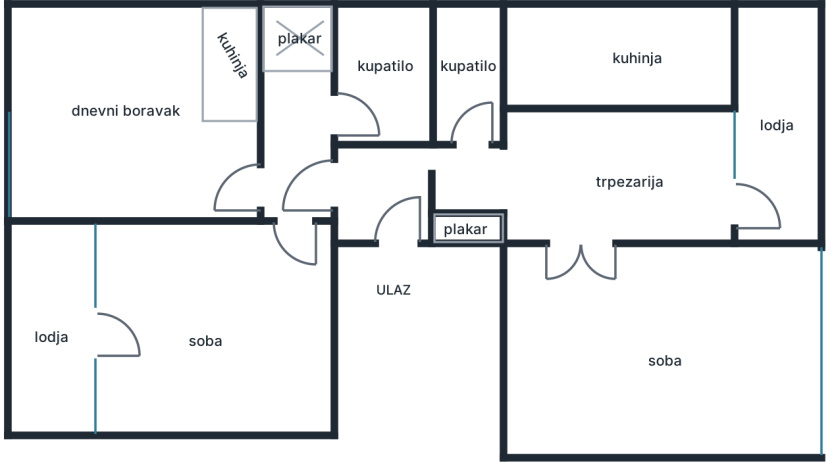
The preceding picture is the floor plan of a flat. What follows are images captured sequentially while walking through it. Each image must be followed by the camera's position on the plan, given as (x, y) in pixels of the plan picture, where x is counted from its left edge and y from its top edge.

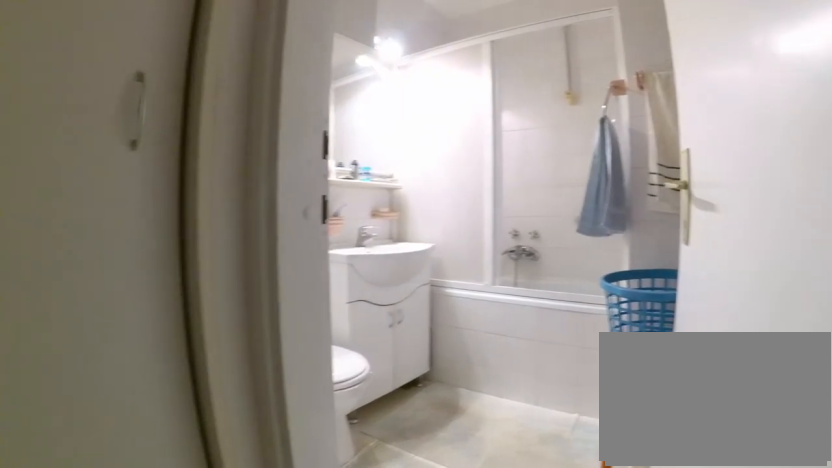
(304, 125)
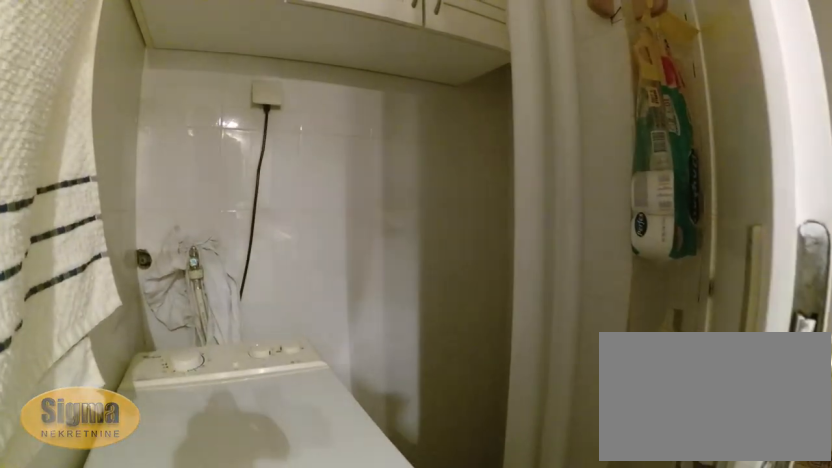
(411, 88)
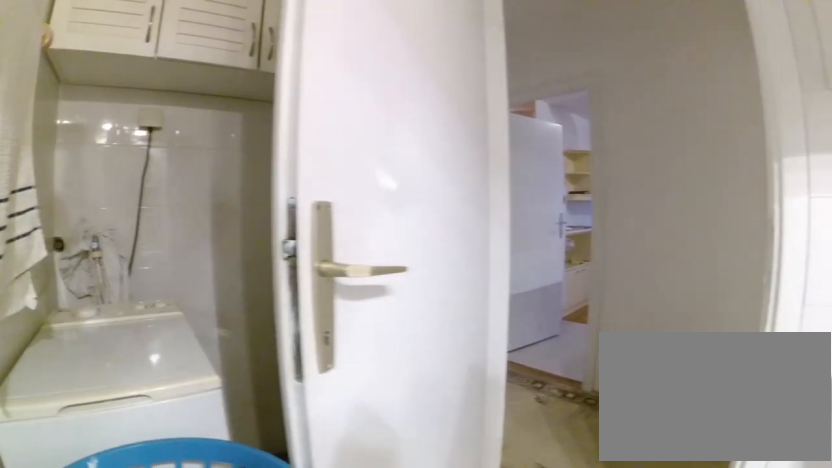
(413, 95)
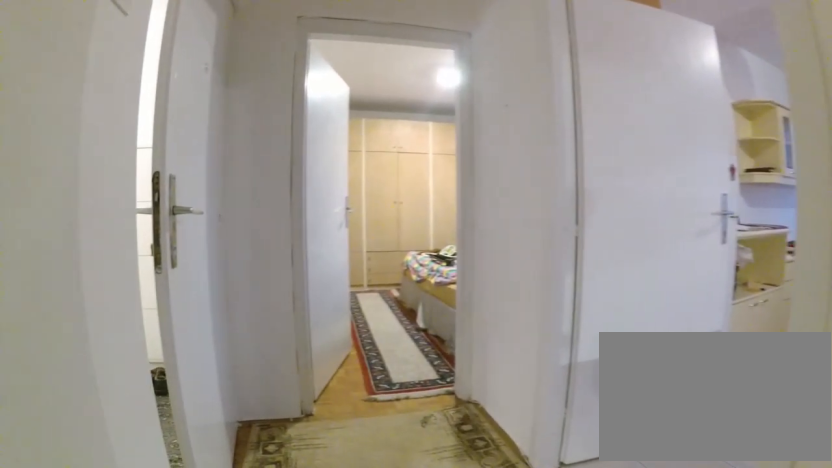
(302, 85)
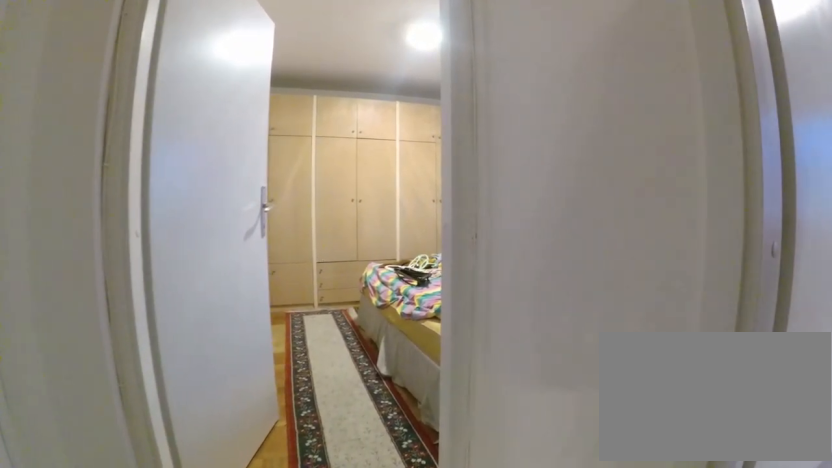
(306, 134)
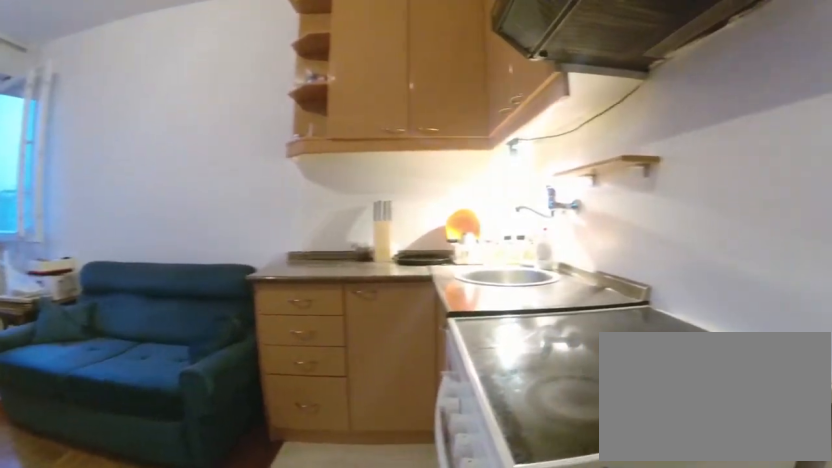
(219, 192)
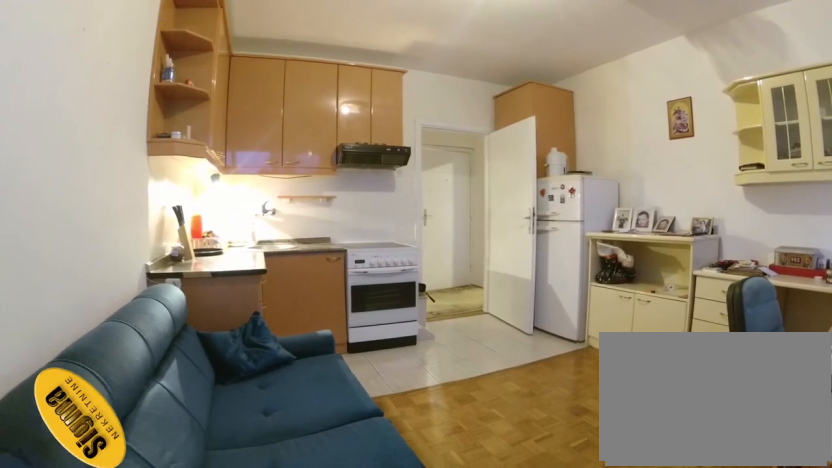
(30, 31)
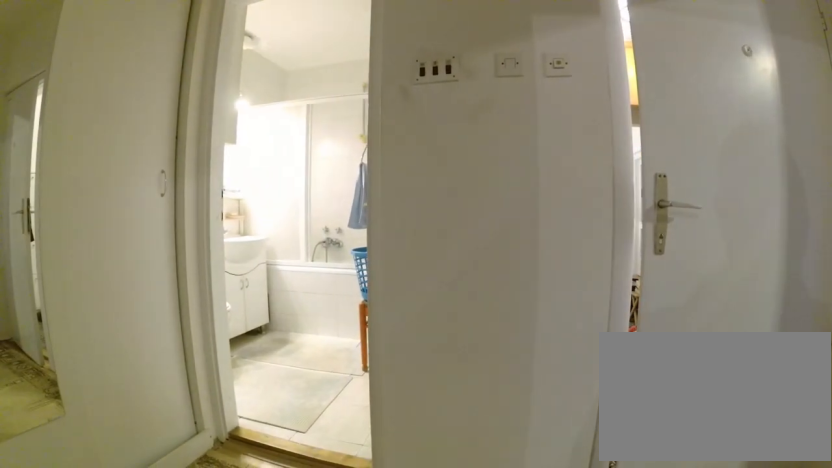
(245, 190)
